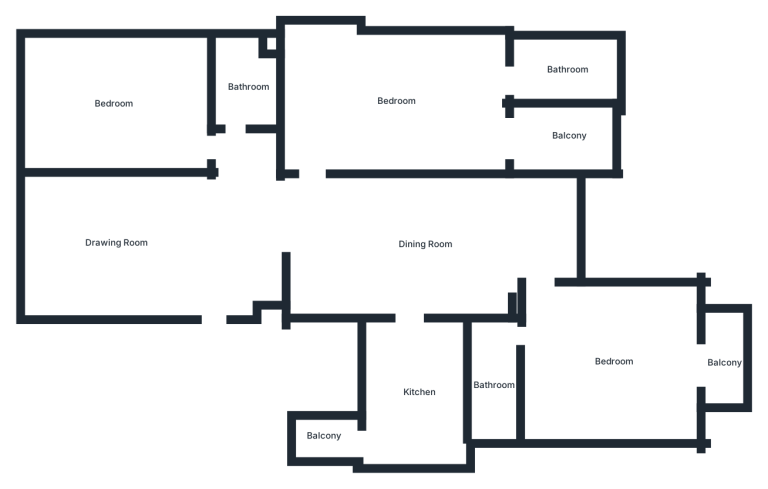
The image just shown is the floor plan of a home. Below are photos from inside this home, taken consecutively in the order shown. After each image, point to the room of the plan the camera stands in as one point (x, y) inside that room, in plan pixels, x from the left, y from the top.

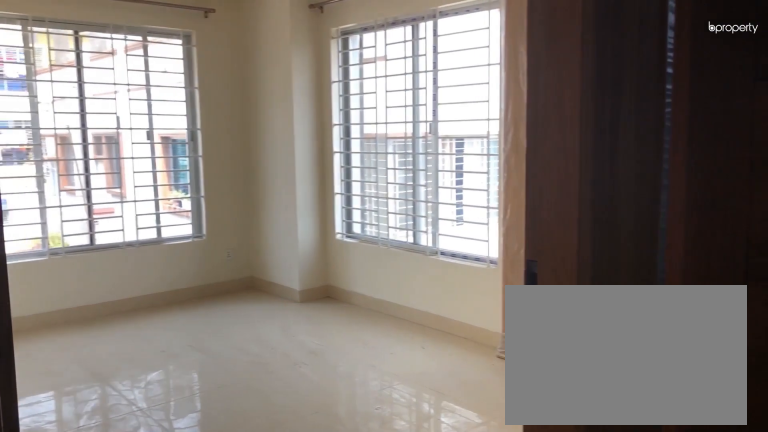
(209, 146)
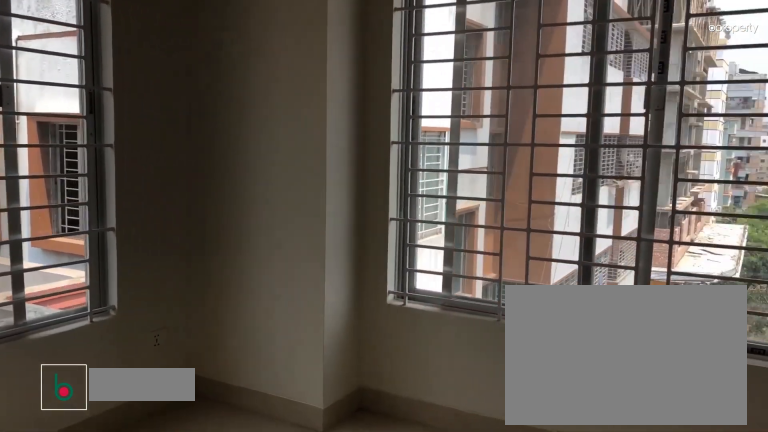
(112, 103)
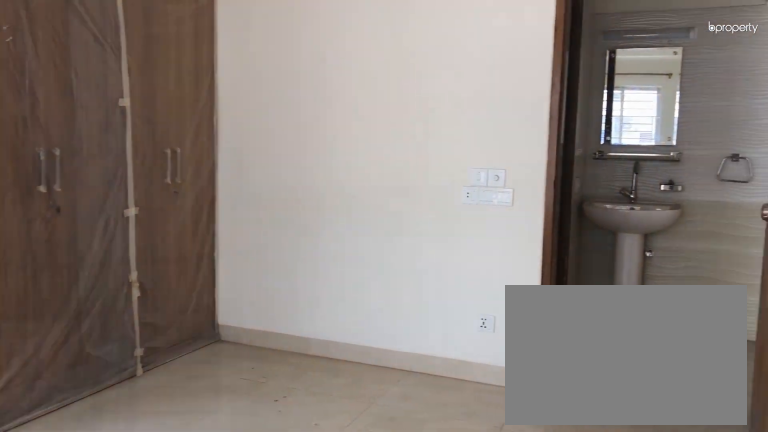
(112, 103)
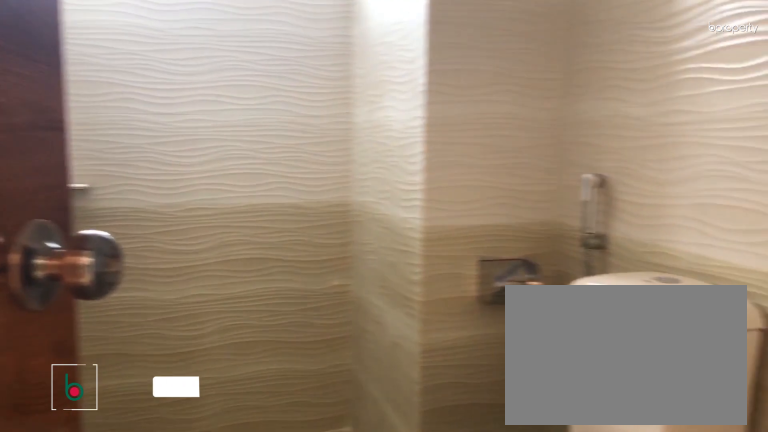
(248, 86)
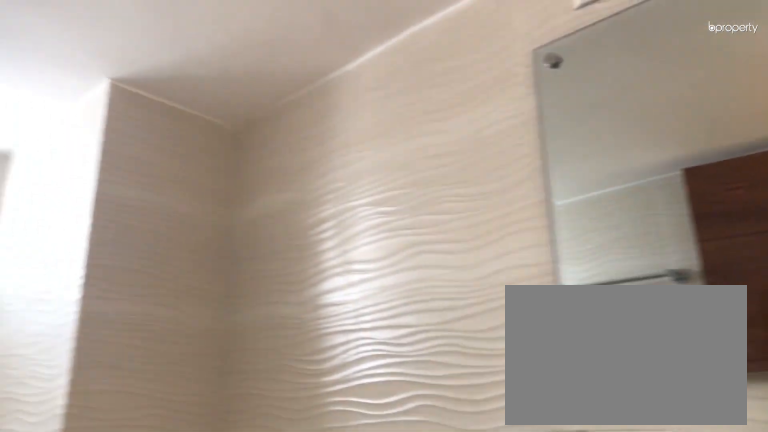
(248, 86)
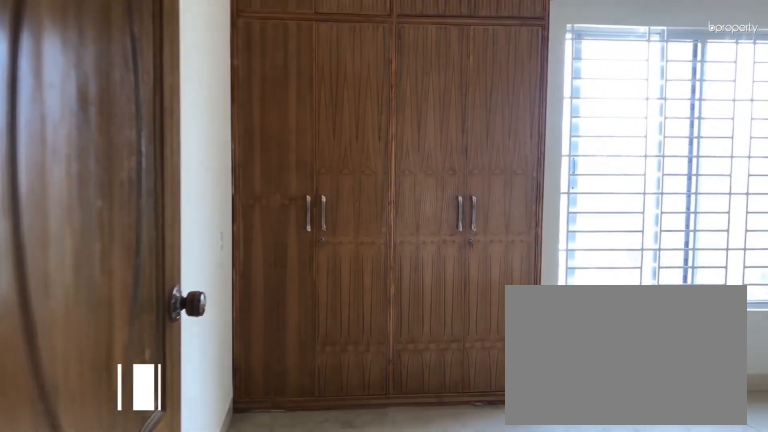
(333, 152)
